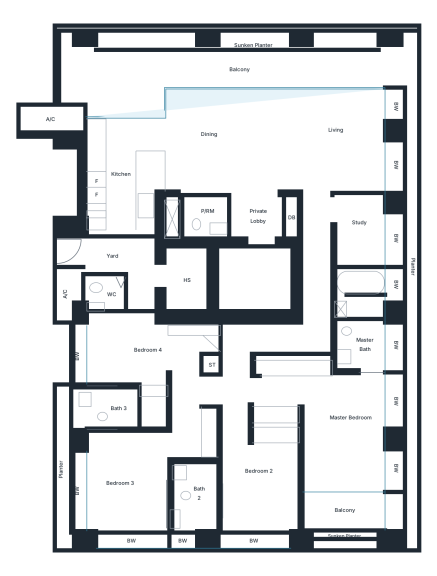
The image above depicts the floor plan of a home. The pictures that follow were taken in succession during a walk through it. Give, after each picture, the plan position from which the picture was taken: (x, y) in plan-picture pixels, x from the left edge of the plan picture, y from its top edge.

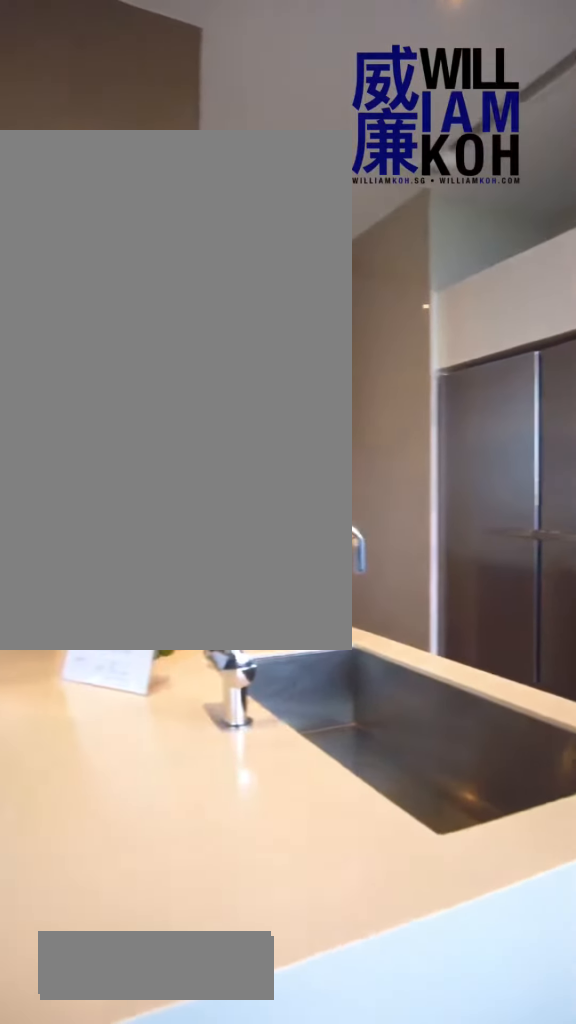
(153, 135)
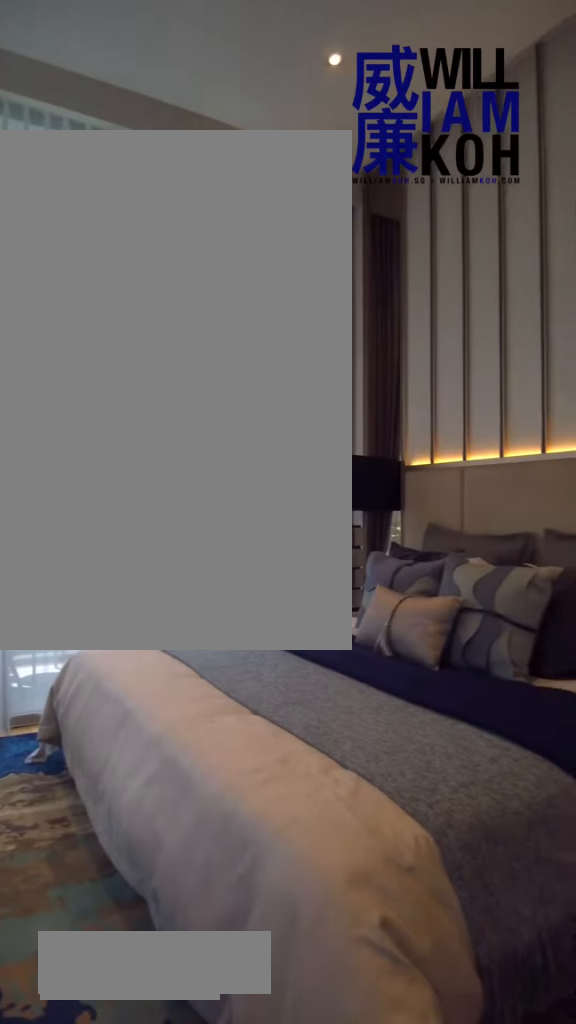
(375, 391)
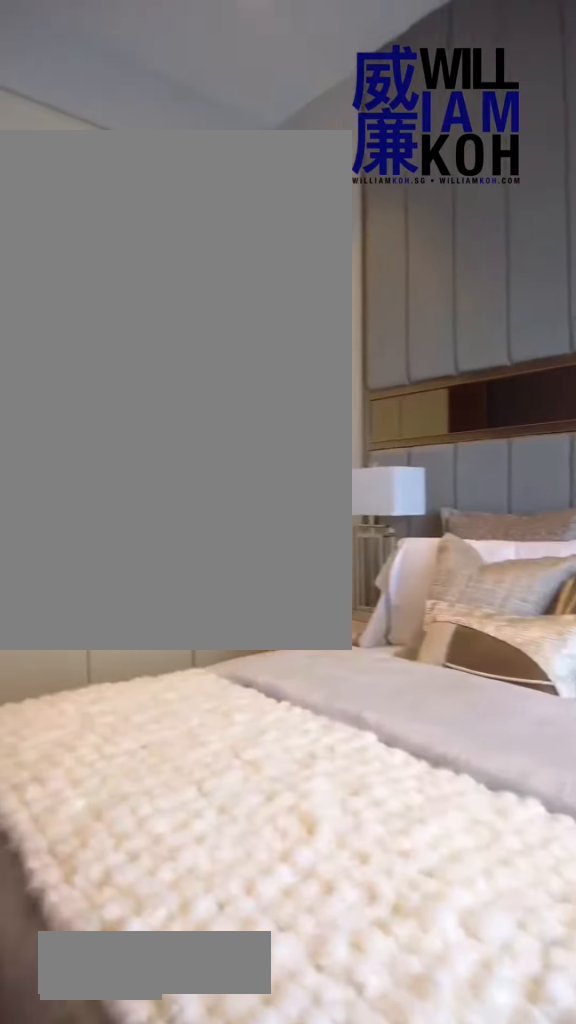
(232, 517)
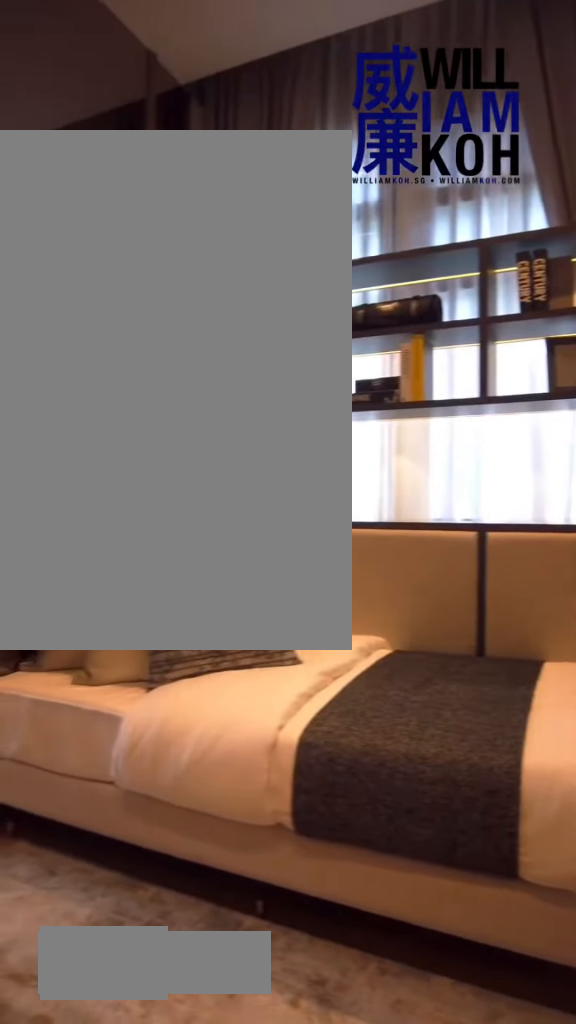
(156, 356)
